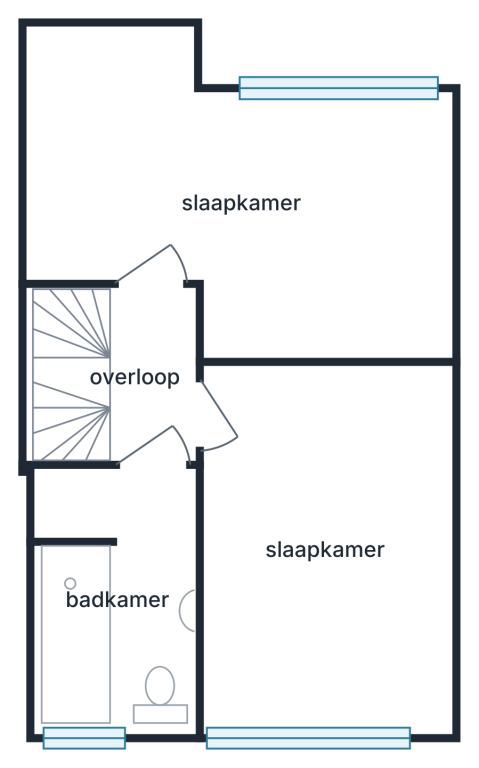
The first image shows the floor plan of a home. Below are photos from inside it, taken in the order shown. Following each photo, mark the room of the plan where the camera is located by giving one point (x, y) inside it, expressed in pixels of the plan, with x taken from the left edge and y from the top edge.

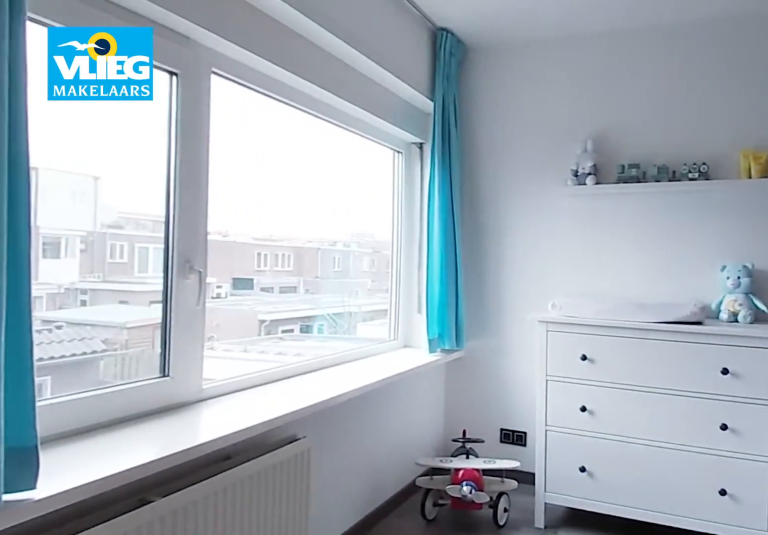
(80, 154)
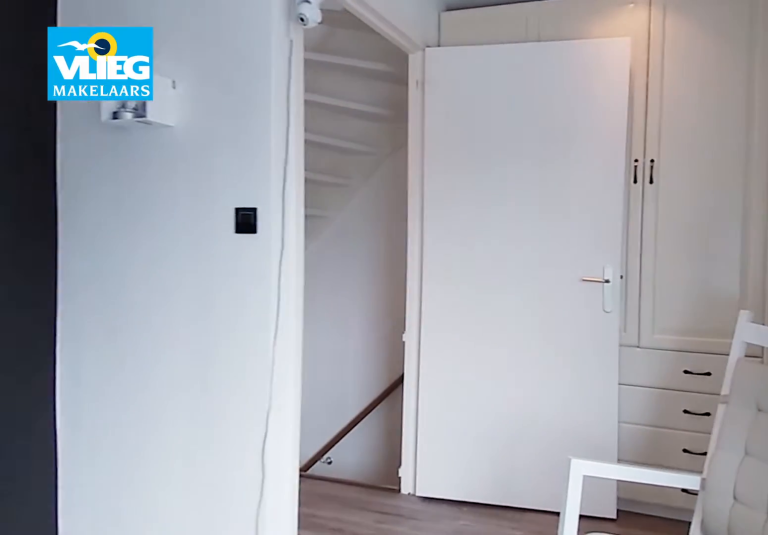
(80, 154)
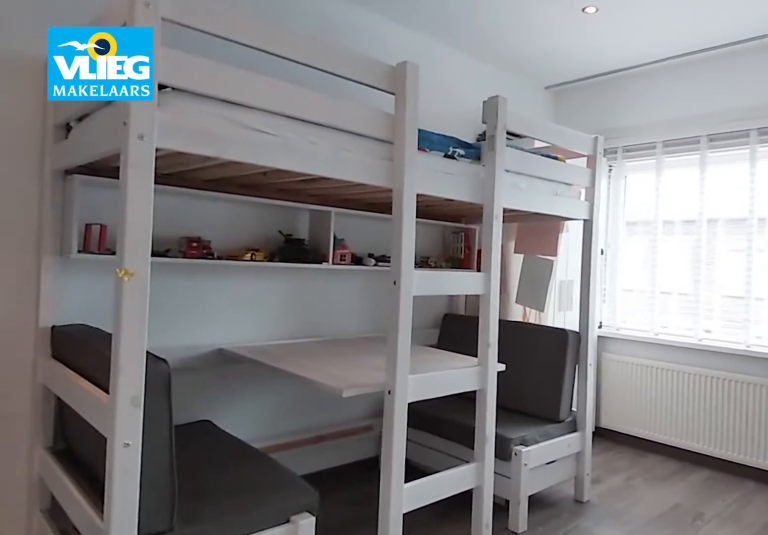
(250, 652)
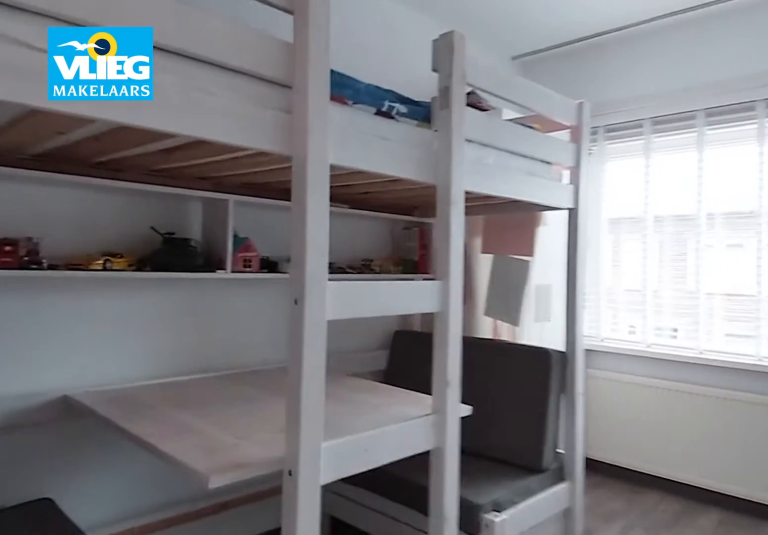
(250, 652)
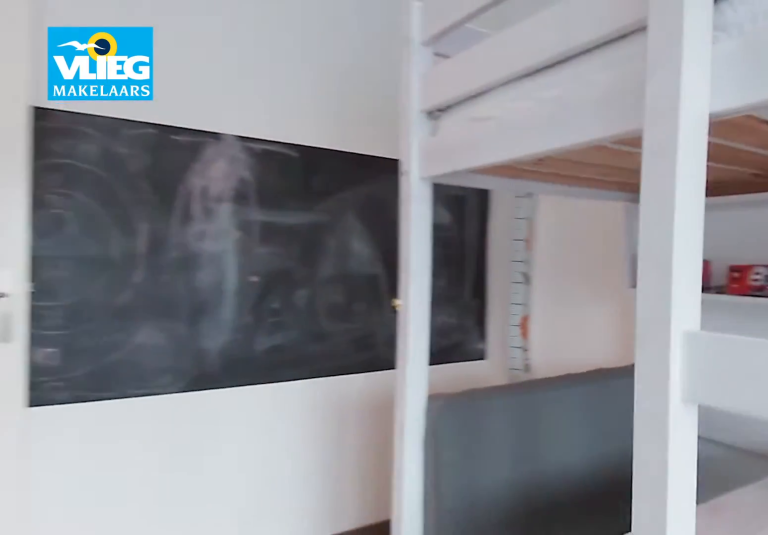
(250, 652)
